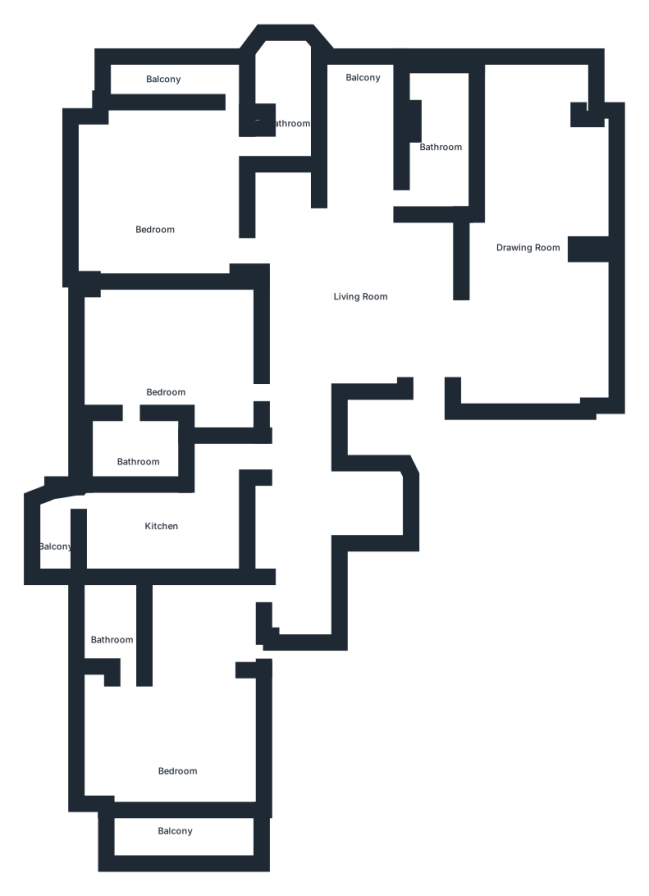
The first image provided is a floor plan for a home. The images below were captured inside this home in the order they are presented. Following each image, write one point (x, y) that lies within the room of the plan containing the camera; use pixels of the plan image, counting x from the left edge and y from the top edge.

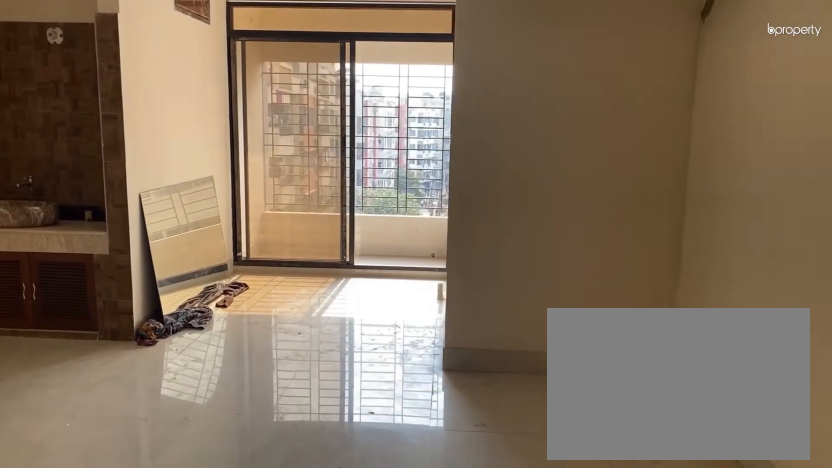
(366, 294)
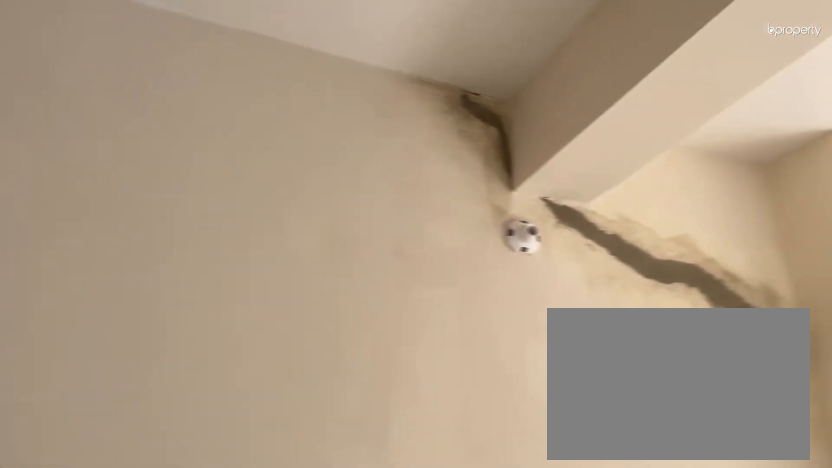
(527, 241)
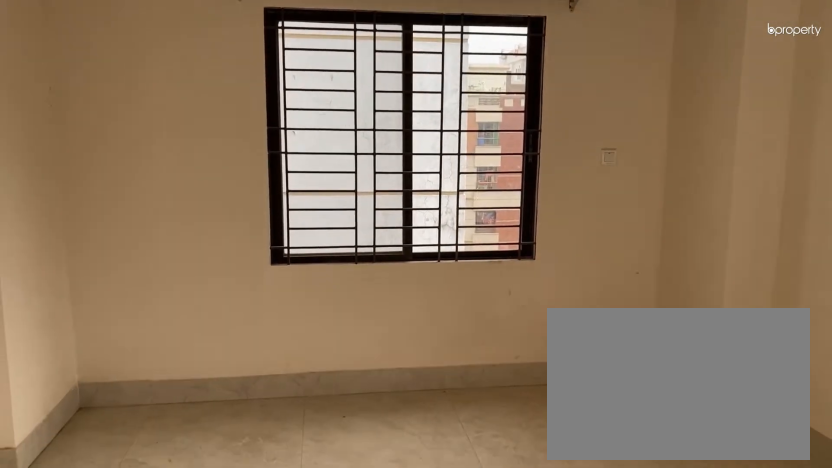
(159, 211)
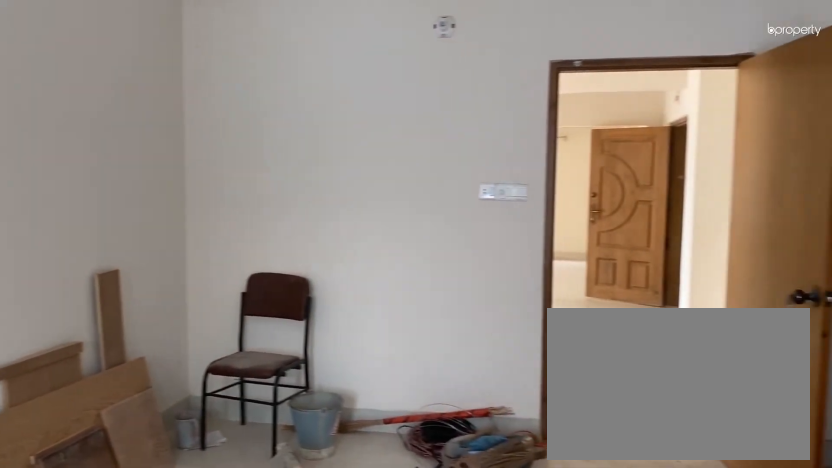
(165, 366)
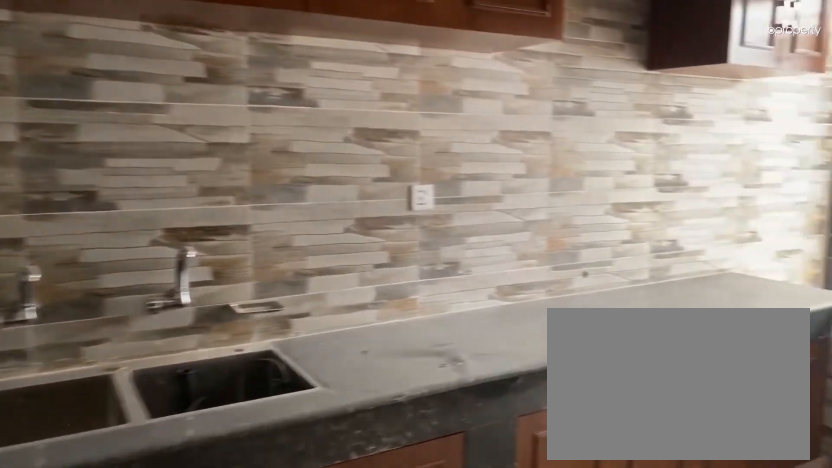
(156, 540)
